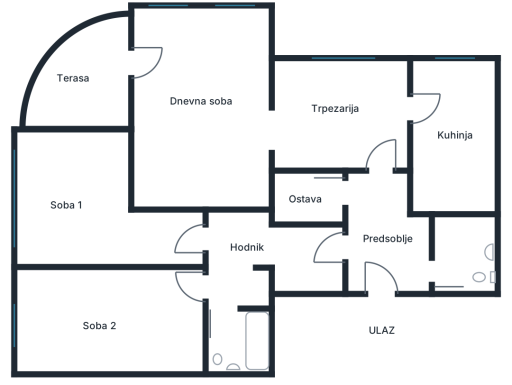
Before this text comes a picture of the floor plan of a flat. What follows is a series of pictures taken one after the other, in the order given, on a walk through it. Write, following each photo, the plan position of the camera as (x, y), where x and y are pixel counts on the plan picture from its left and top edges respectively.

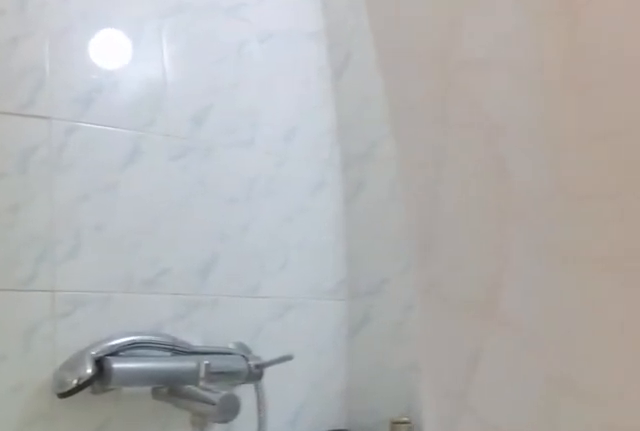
(226, 335)
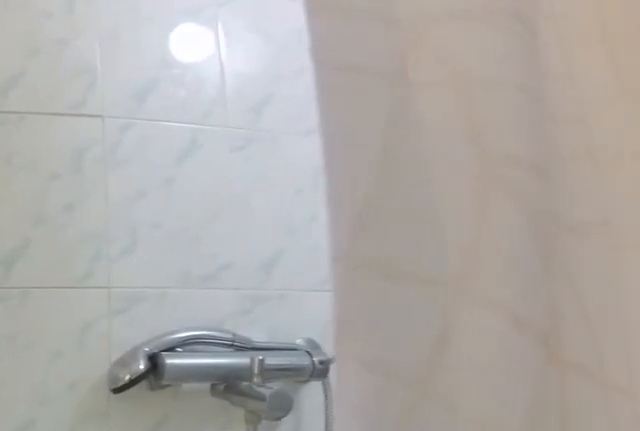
(226, 339)
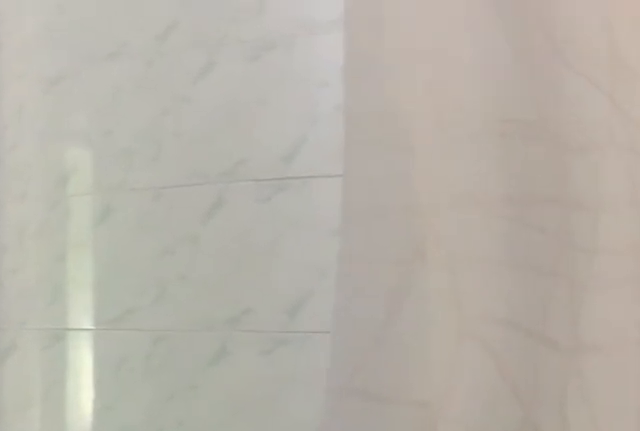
(228, 347)
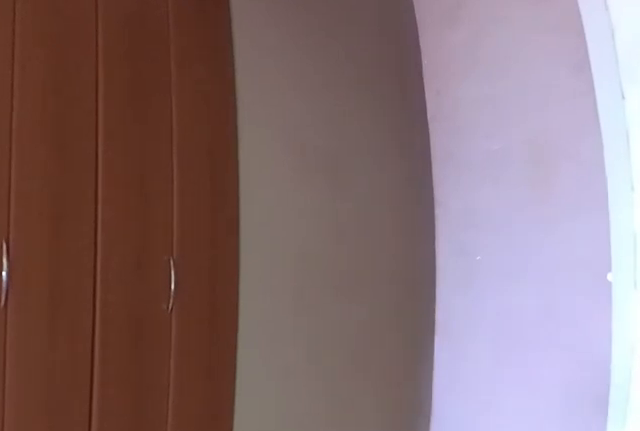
(235, 278)
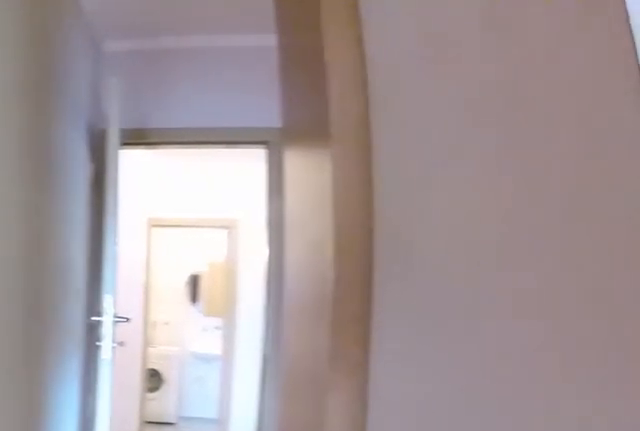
(244, 245)
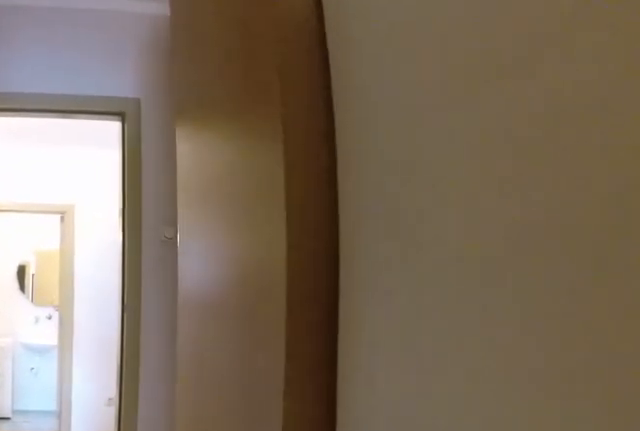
(257, 240)
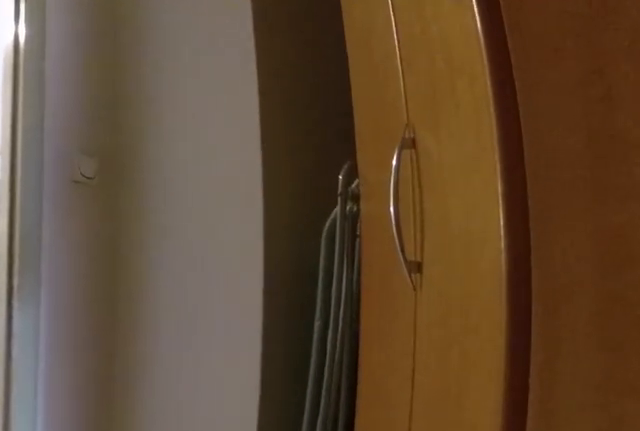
(289, 241)
